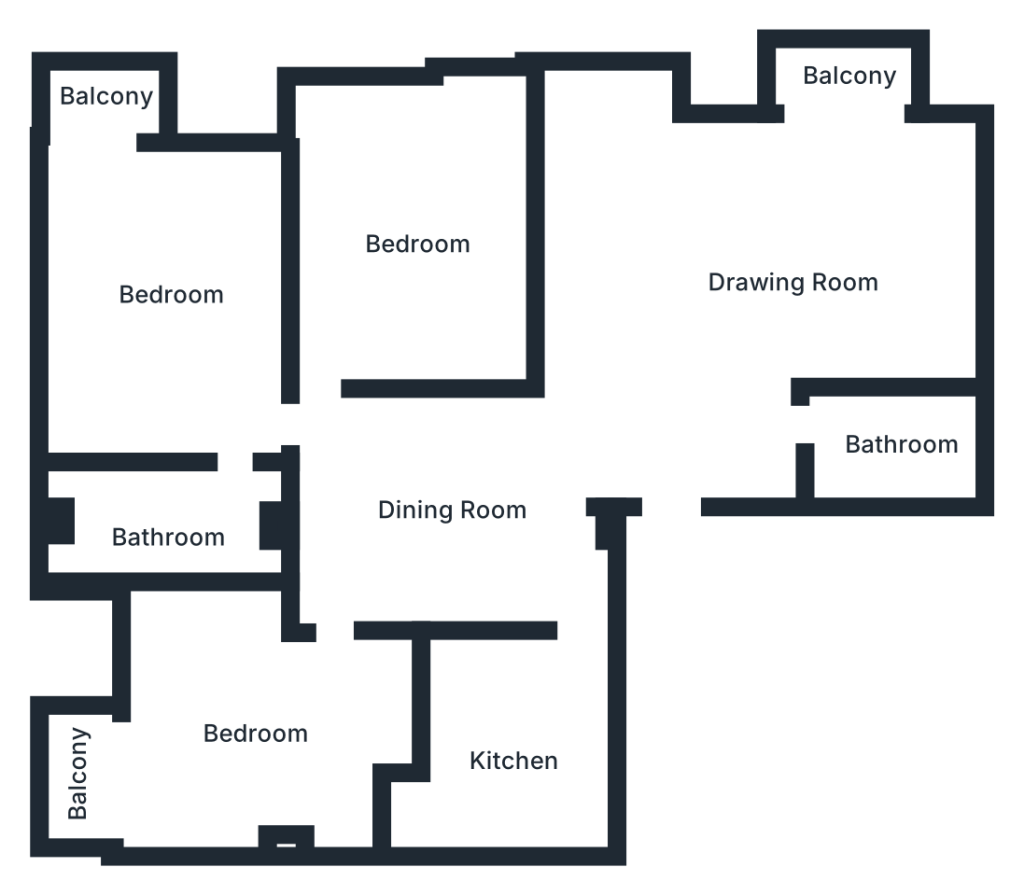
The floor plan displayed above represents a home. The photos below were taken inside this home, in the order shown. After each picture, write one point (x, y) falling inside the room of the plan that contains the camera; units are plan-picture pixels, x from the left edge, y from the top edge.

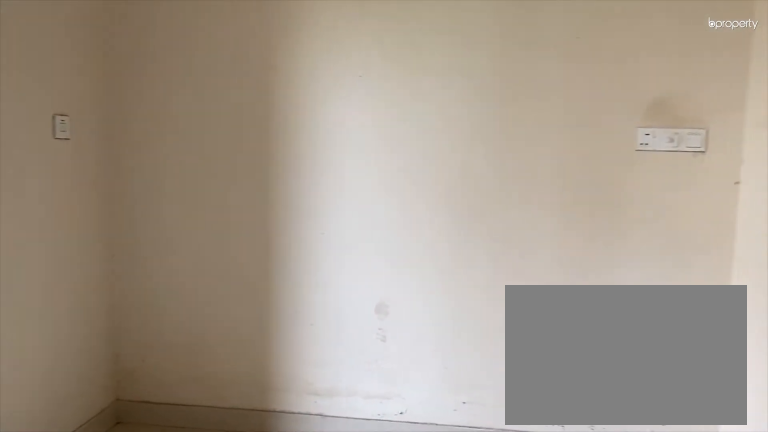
(265, 730)
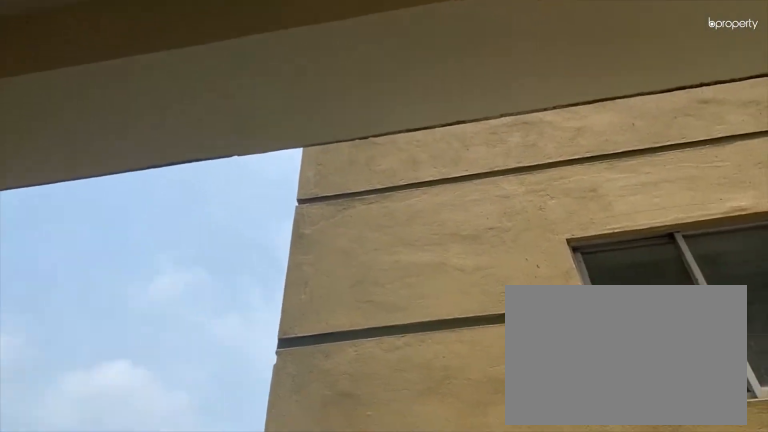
(81, 782)
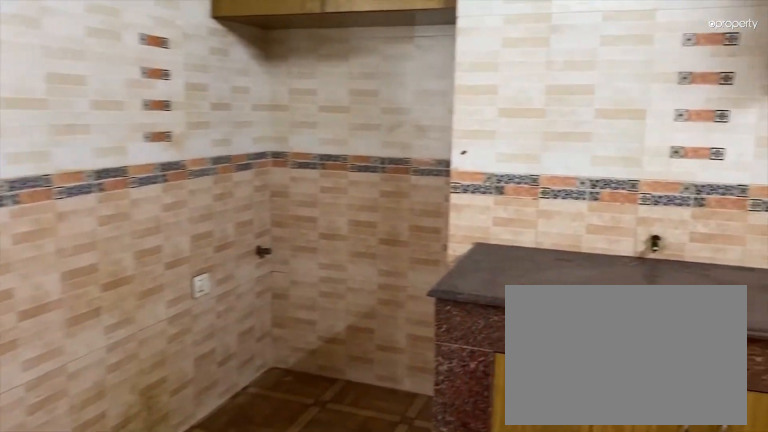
(516, 756)
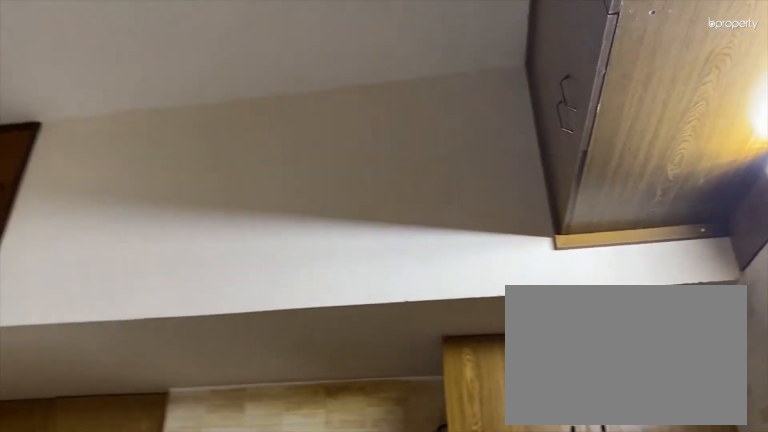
(516, 756)
